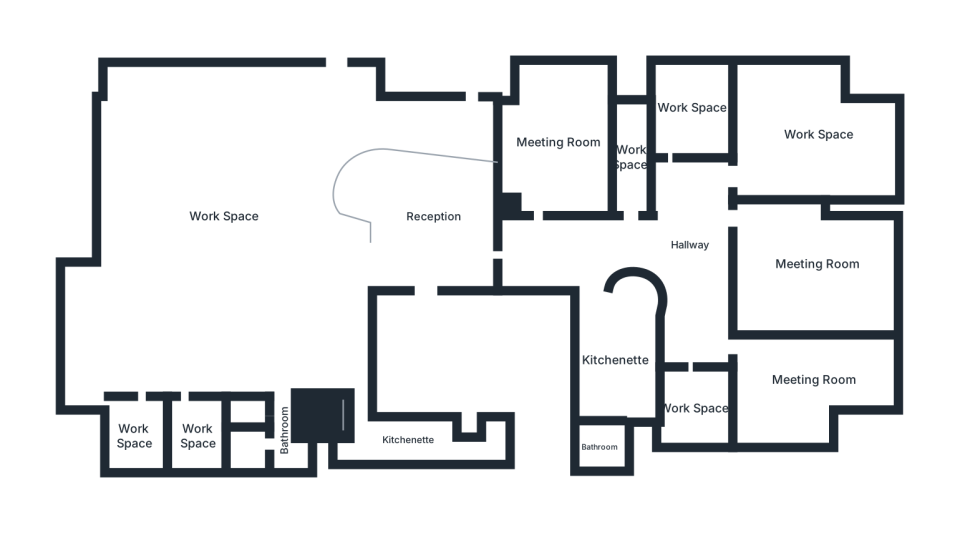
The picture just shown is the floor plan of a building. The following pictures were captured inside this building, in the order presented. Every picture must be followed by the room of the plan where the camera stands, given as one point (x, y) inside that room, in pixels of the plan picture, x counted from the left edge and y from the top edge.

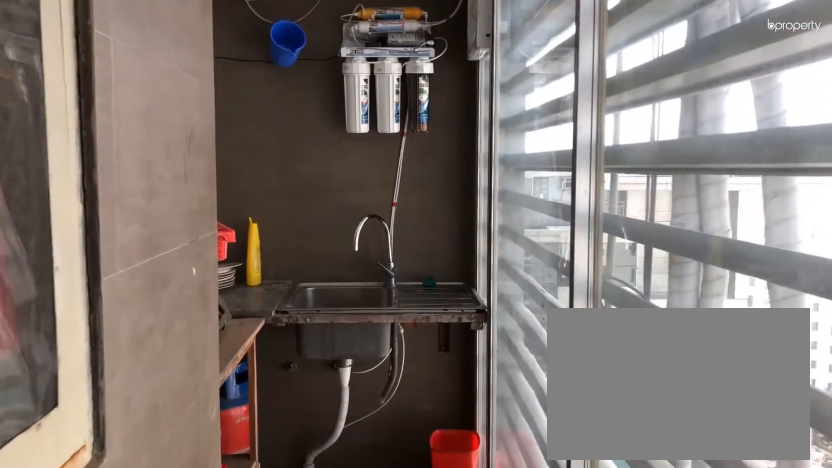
(493, 444)
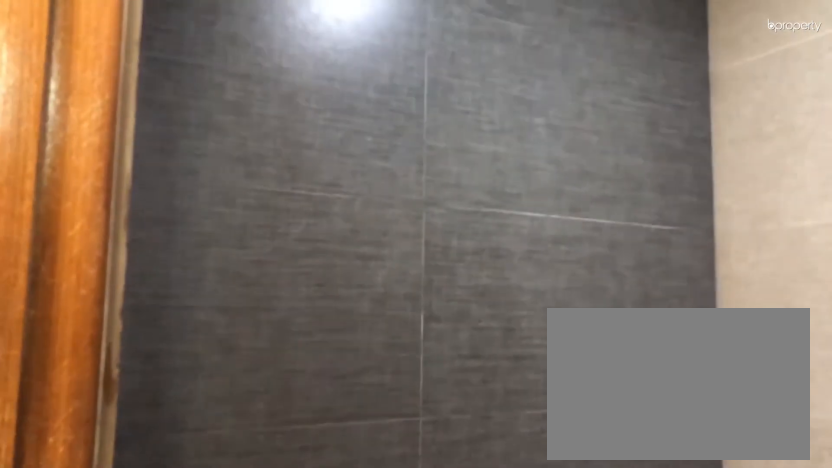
(248, 450)
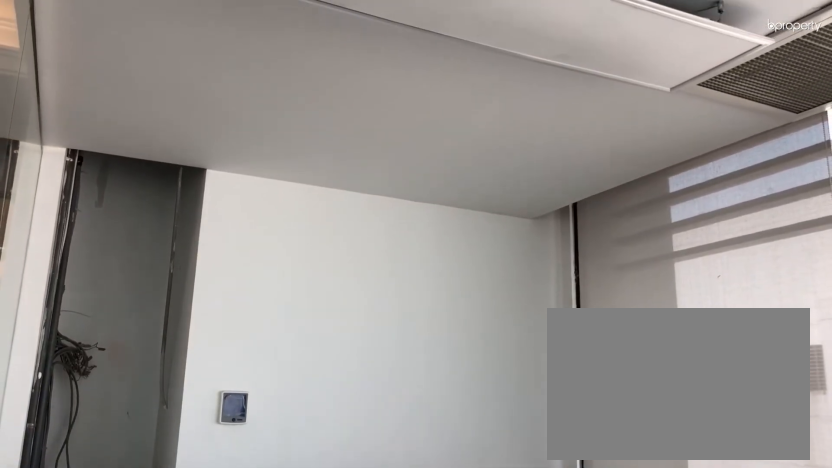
(196, 433)
